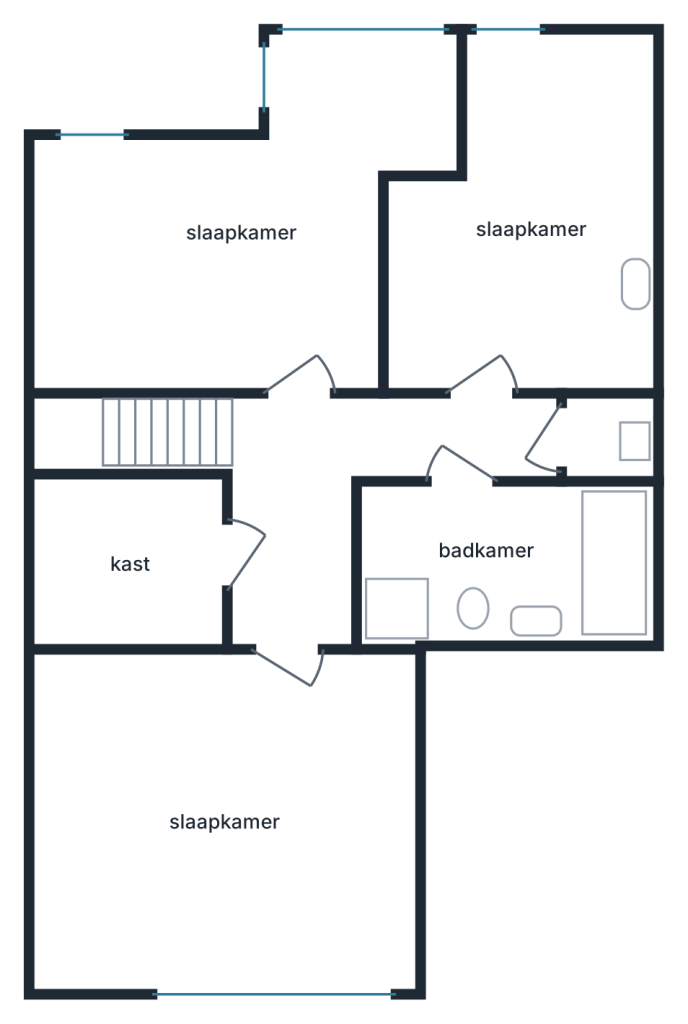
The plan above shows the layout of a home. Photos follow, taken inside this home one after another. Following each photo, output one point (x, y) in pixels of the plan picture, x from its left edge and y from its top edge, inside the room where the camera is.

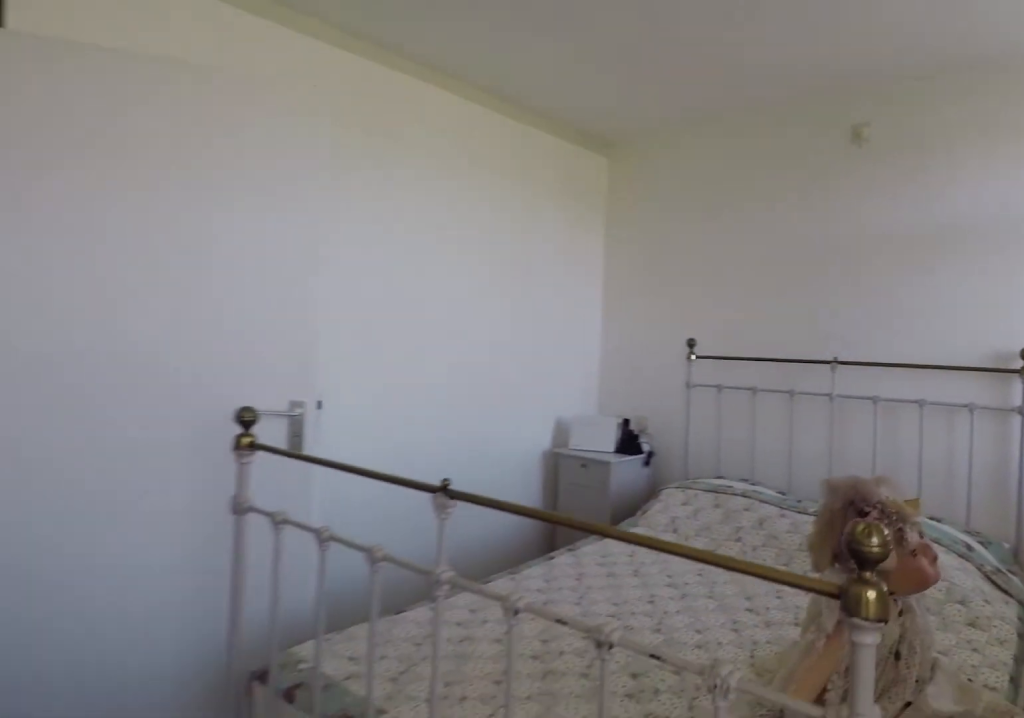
(138, 270)
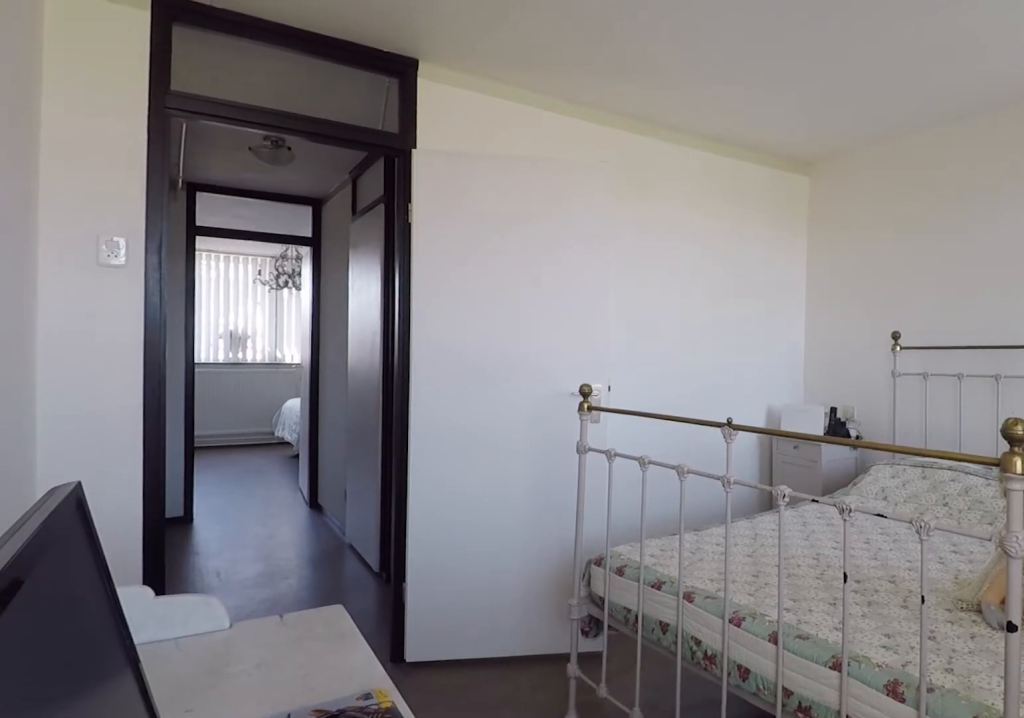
(138, 270)
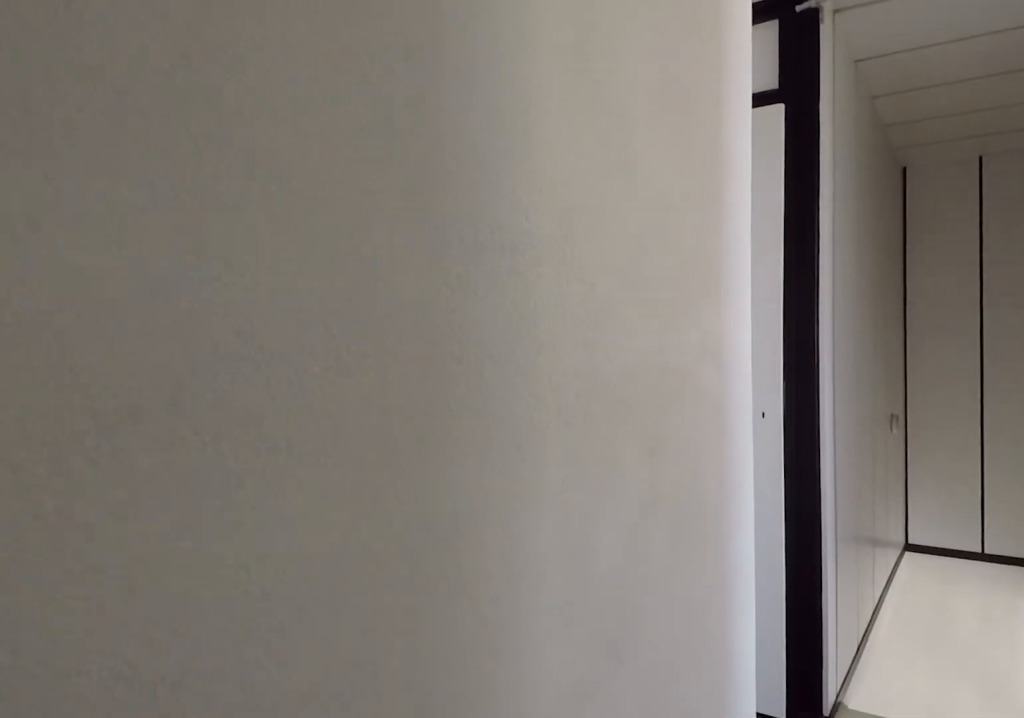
(291, 596)
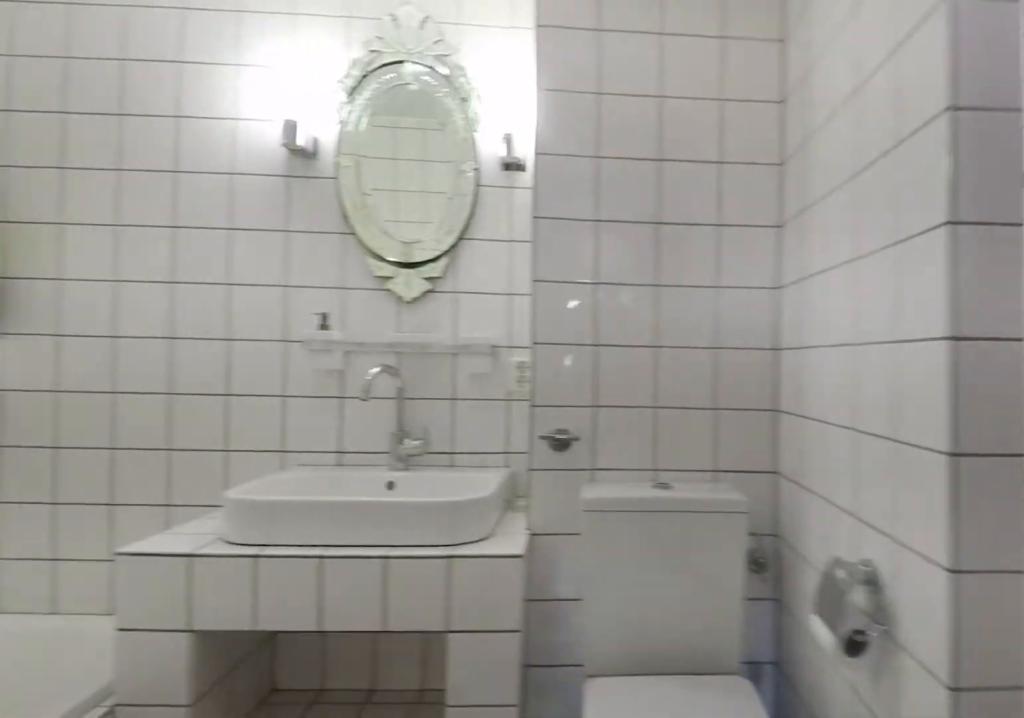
(548, 561)
